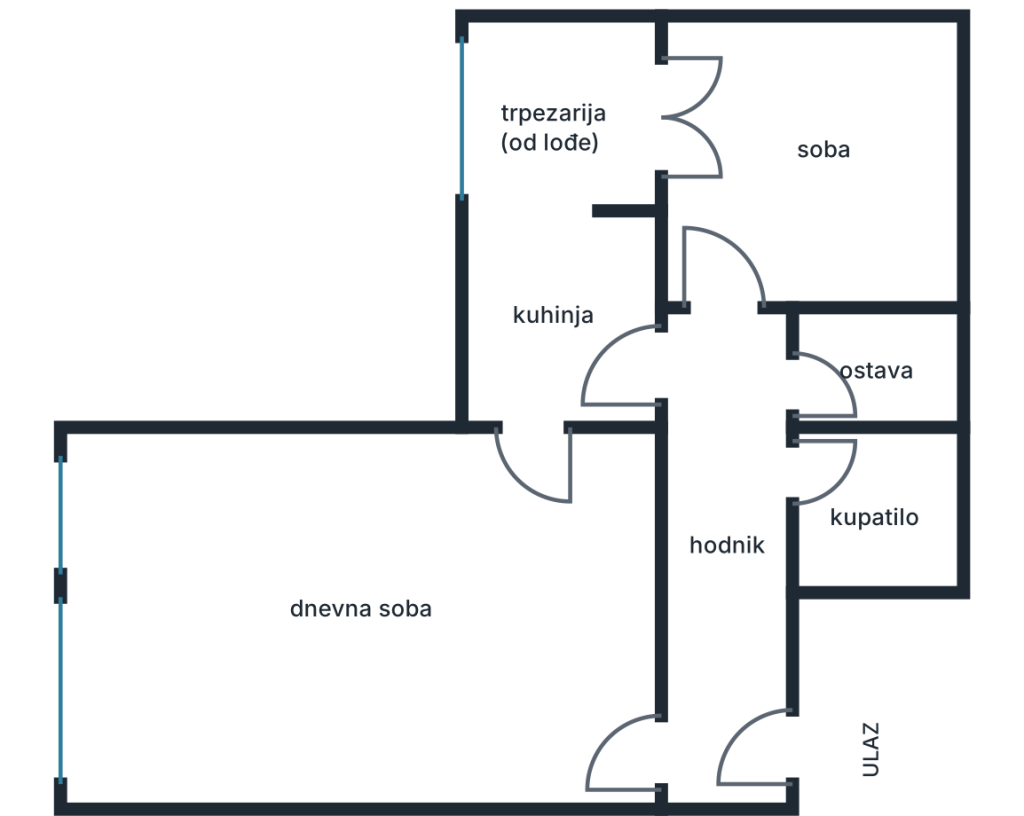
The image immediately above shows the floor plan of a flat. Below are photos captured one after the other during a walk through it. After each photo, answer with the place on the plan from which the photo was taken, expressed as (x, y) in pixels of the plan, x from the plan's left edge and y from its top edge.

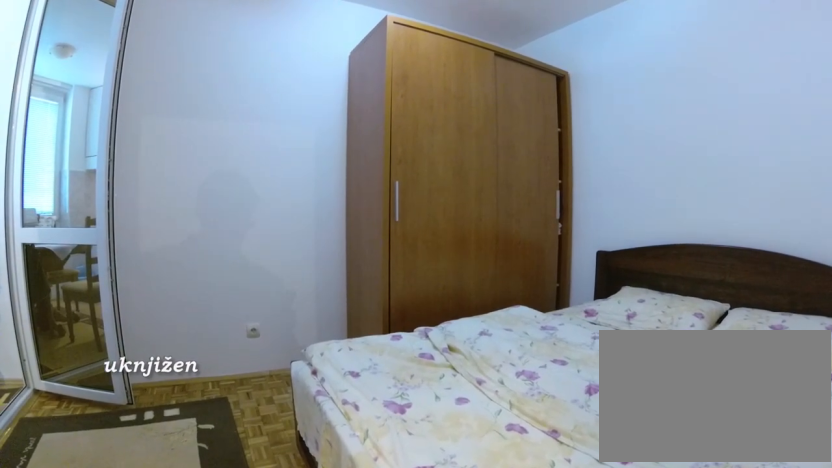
(711, 344)
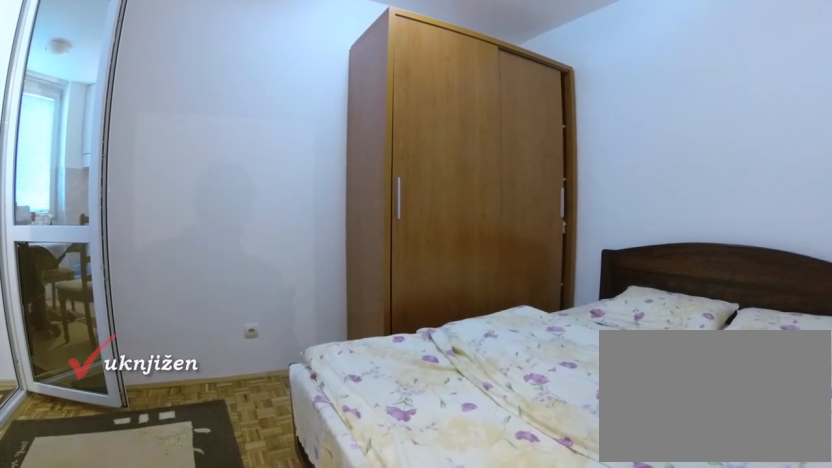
(712, 335)
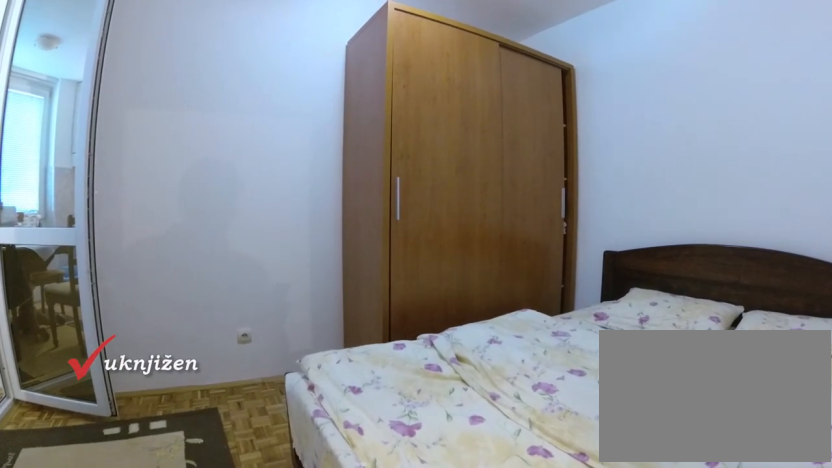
(716, 320)
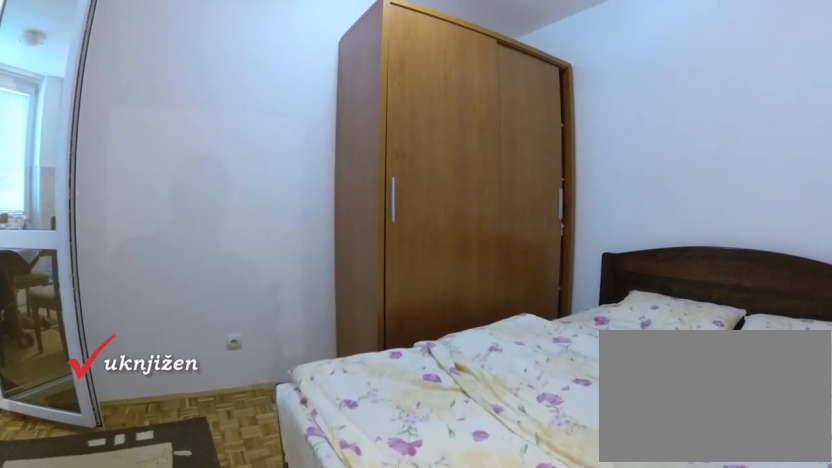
(718, 307)
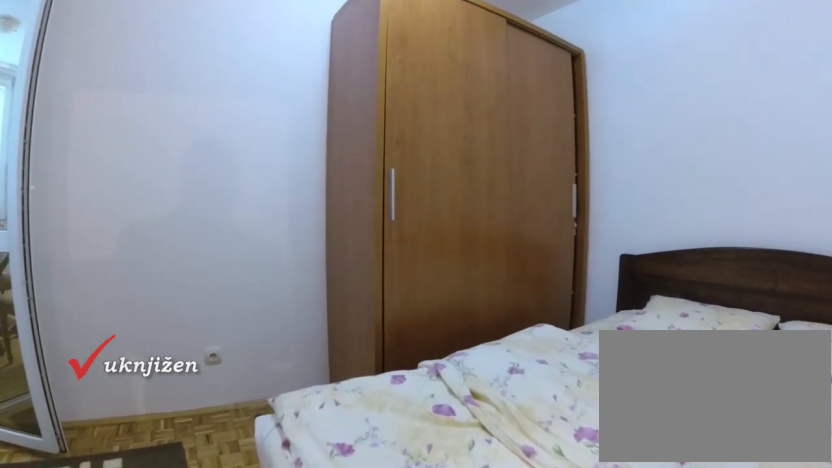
(722, 275)
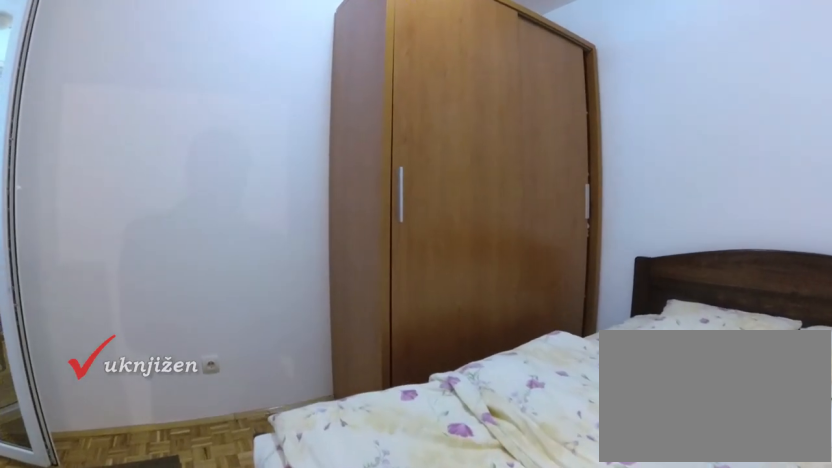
(727, 261)
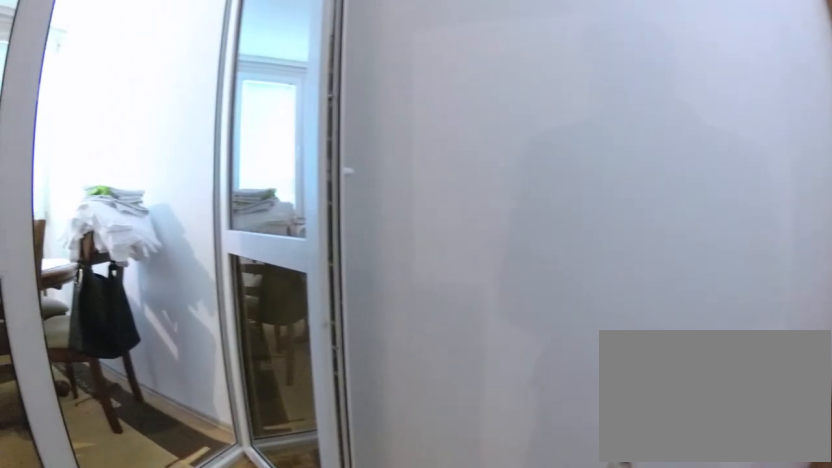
(755, 188)
